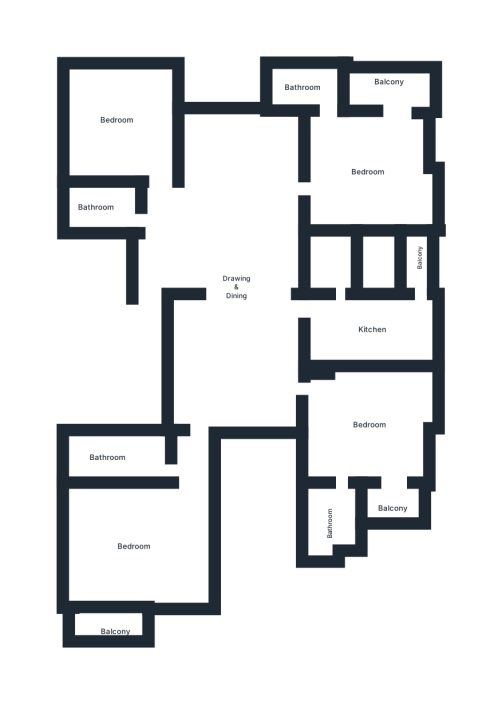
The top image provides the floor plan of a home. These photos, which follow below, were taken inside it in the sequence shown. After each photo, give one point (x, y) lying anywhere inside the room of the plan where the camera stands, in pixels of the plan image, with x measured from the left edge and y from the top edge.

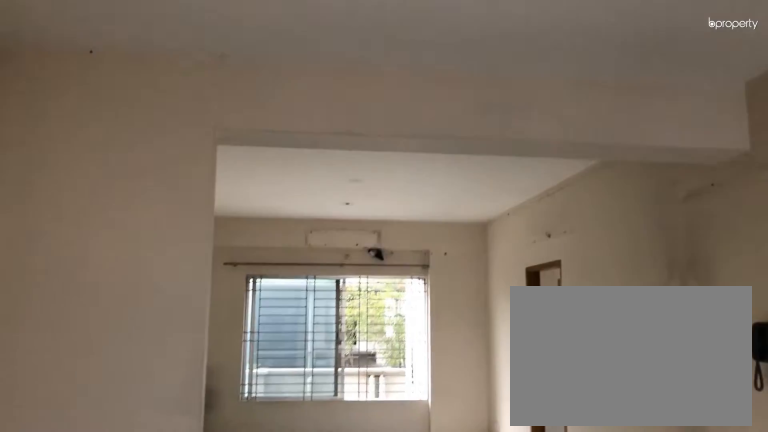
(235, 245)
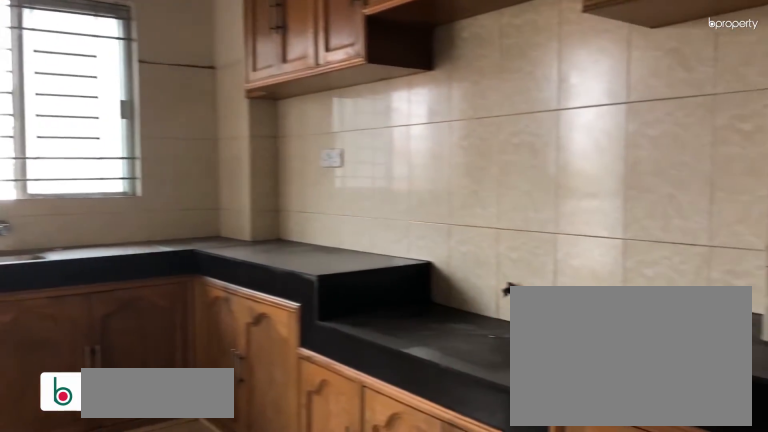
(364, 329)
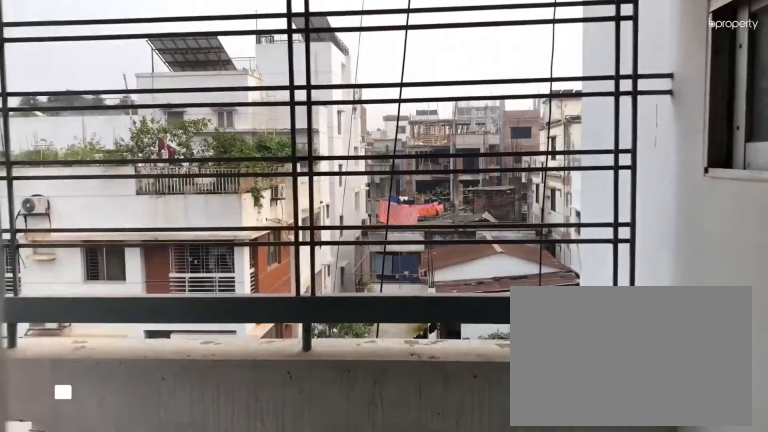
(395, 505)
